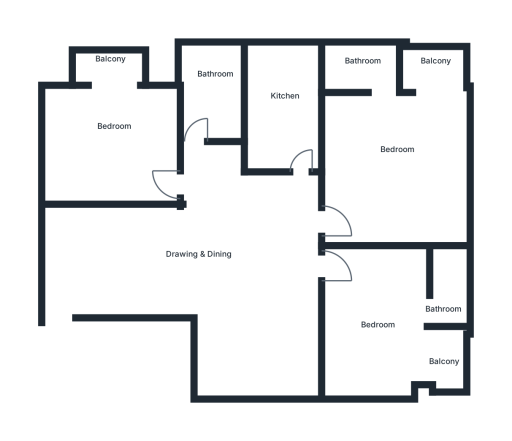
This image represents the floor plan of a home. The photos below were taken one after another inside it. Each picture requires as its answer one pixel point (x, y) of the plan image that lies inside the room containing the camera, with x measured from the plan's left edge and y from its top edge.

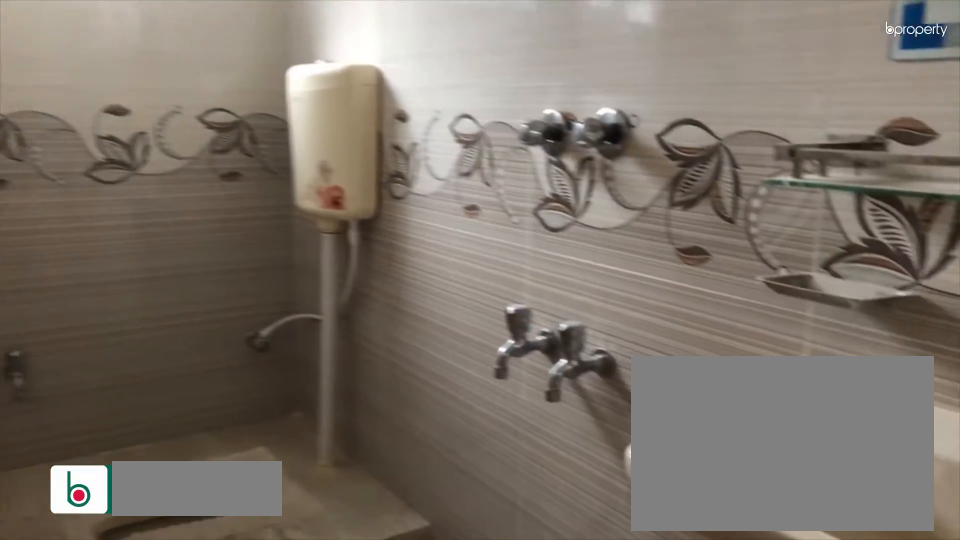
(209, 93)
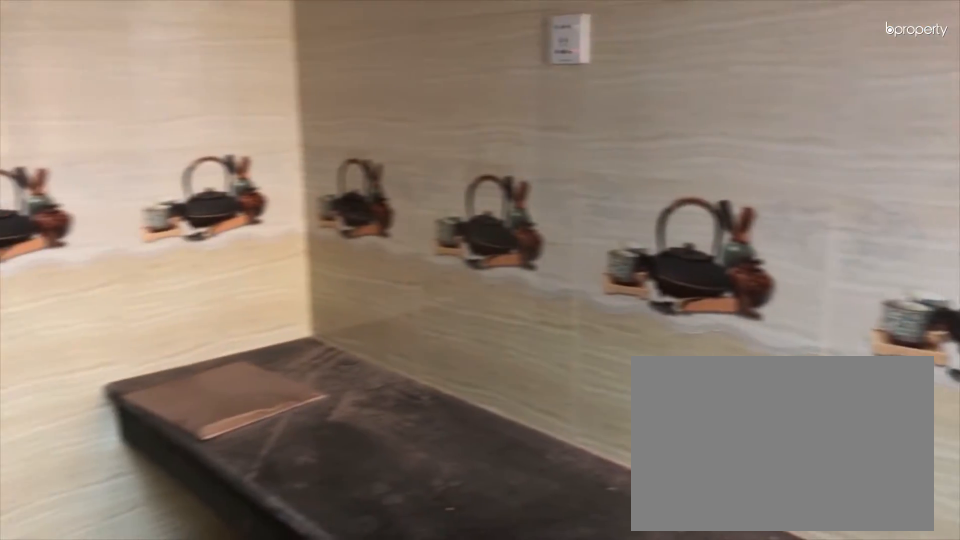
(286, 106)
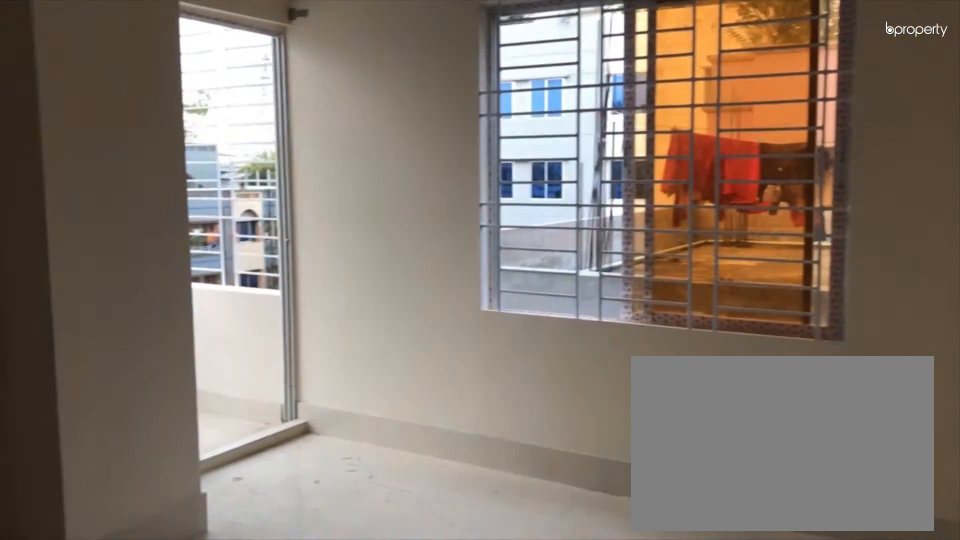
(391, 148)
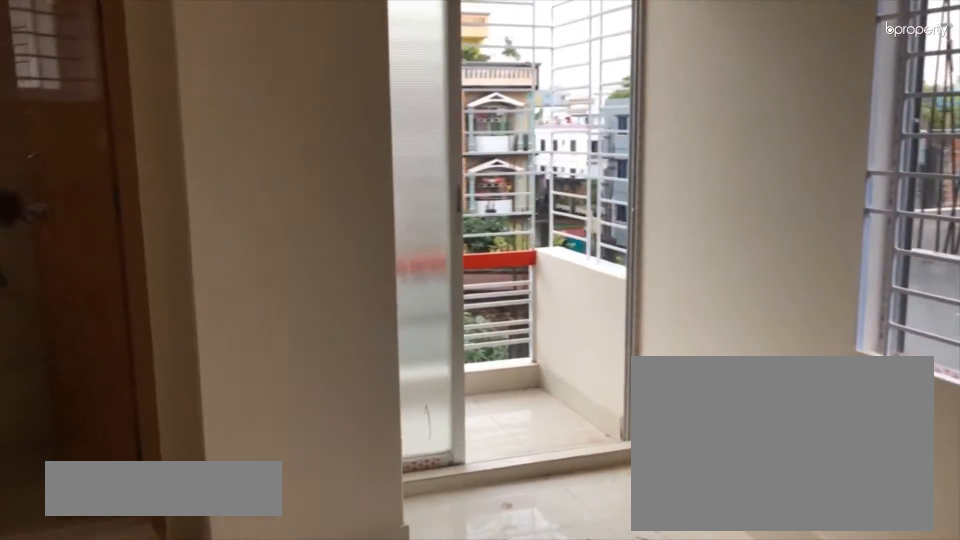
(391, 148)
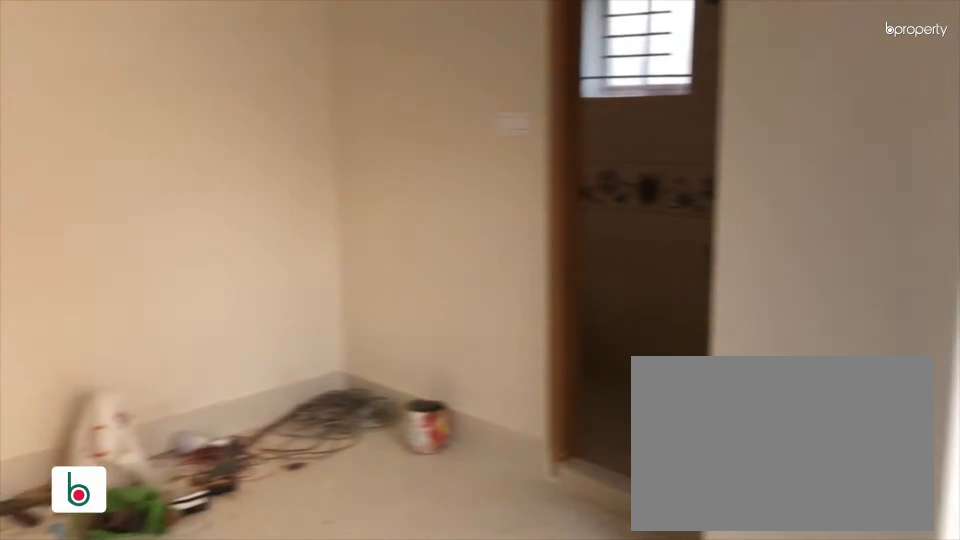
(391, 148)
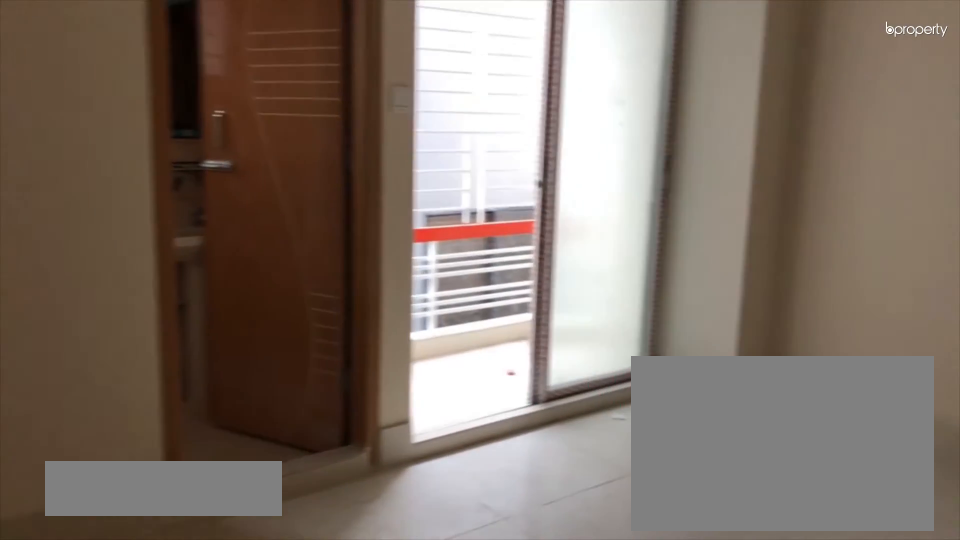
(388, 319)
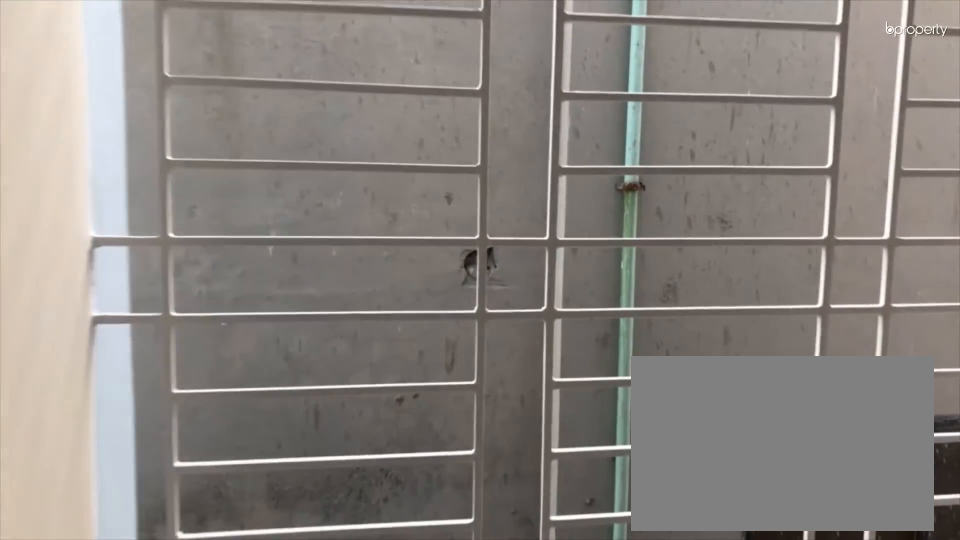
(448, 358)
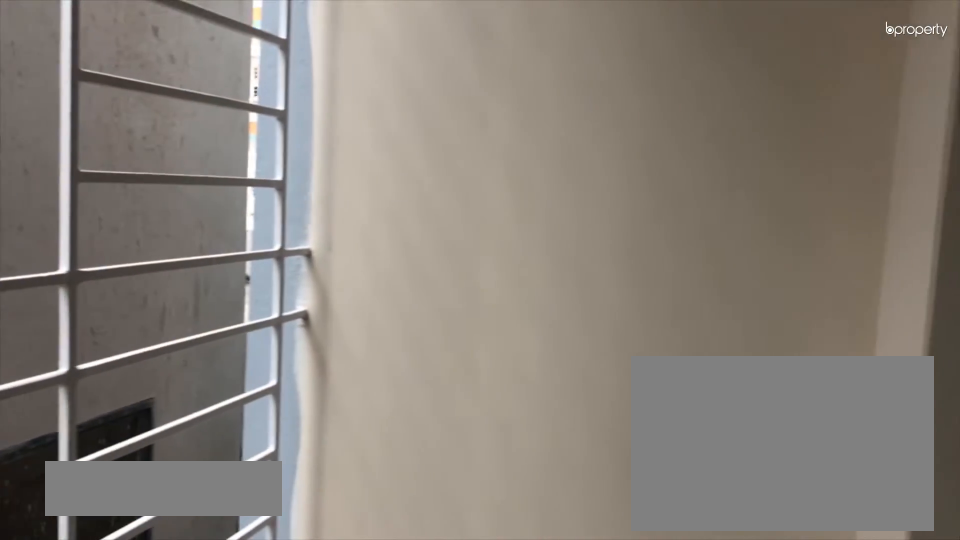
(448, 358)
